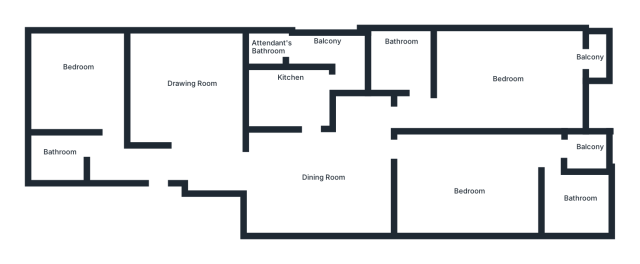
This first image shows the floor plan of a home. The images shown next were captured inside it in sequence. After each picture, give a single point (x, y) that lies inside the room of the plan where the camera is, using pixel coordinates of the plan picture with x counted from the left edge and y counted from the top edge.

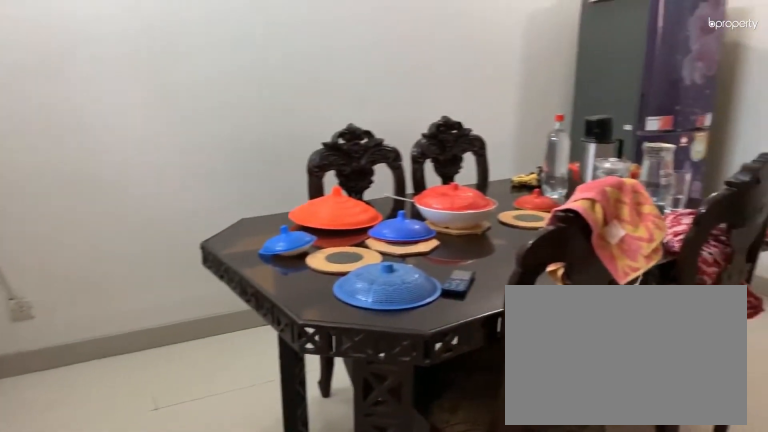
(315, 183)
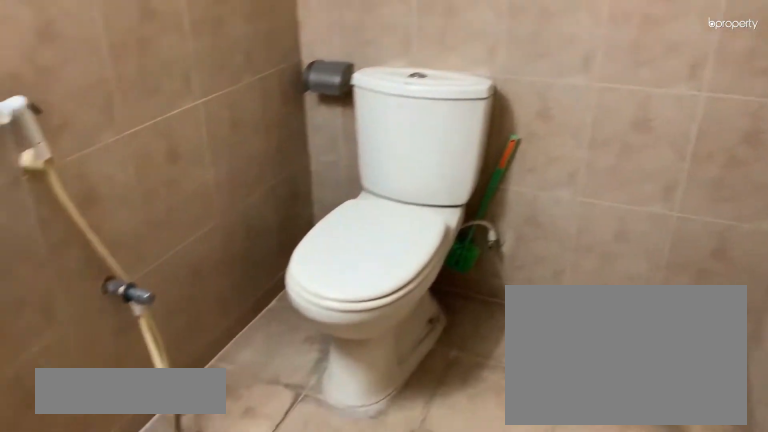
(59, 153)
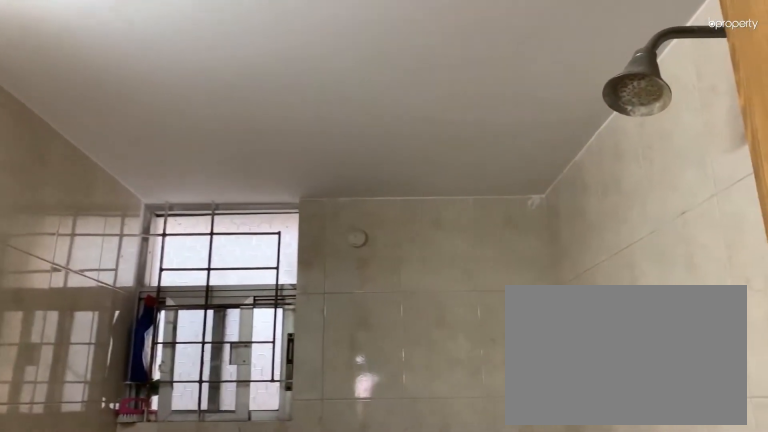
(59, 153)
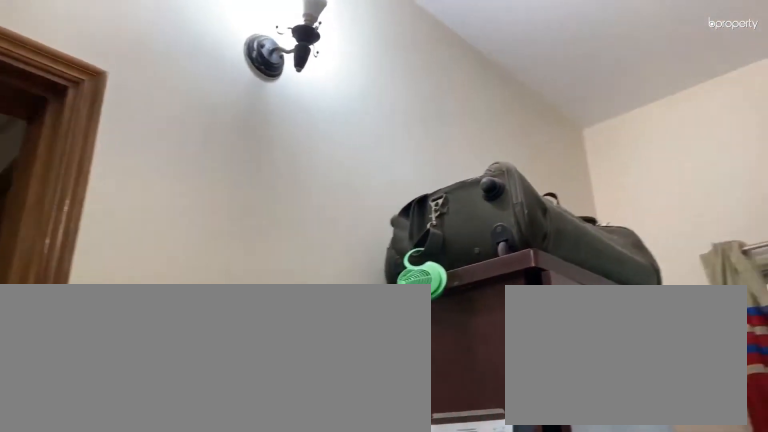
(85, 85)
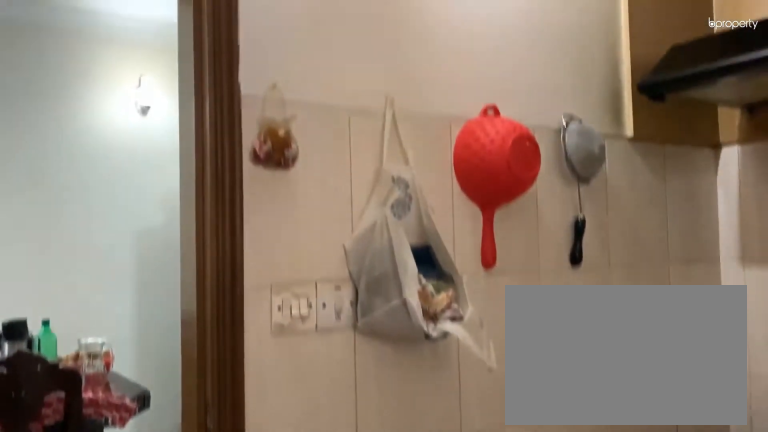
(300, 94)
